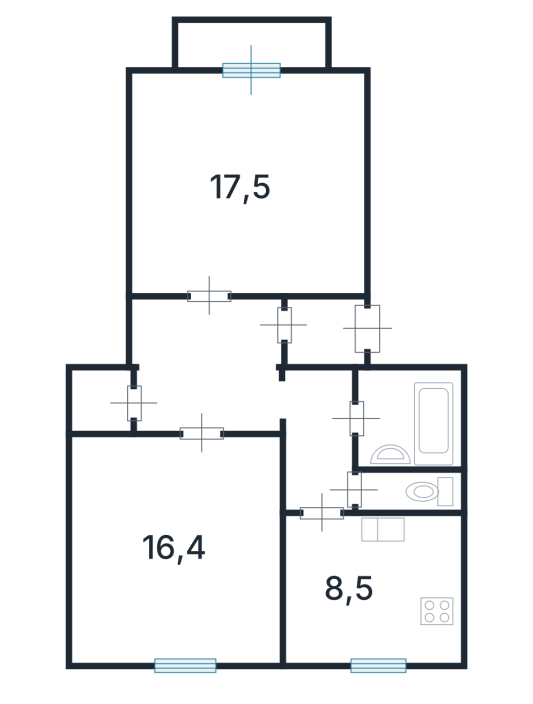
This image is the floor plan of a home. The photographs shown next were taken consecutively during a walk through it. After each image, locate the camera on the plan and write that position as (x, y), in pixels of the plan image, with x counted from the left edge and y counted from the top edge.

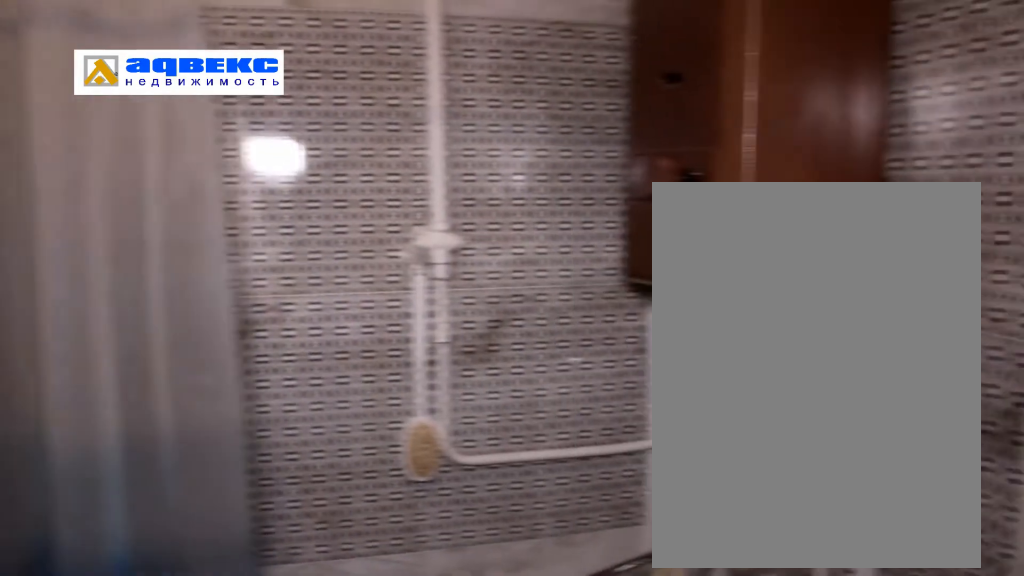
(440, 456)
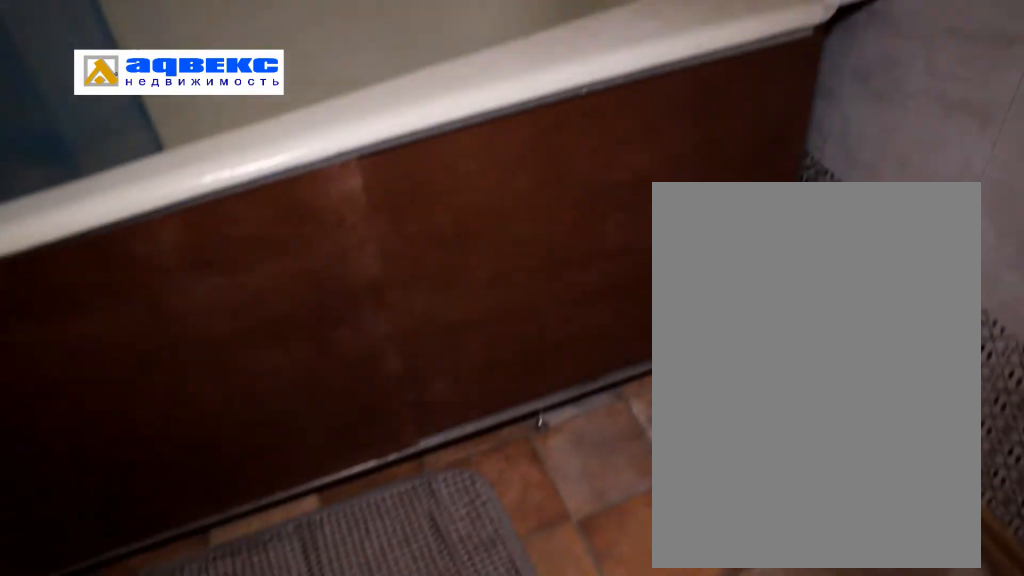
(440, 456)
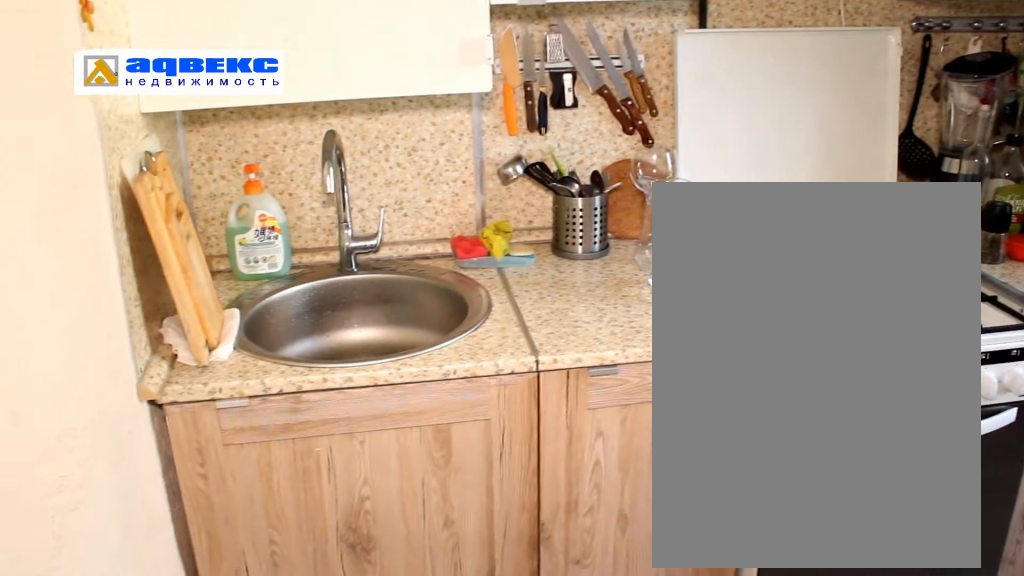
(300, 631)
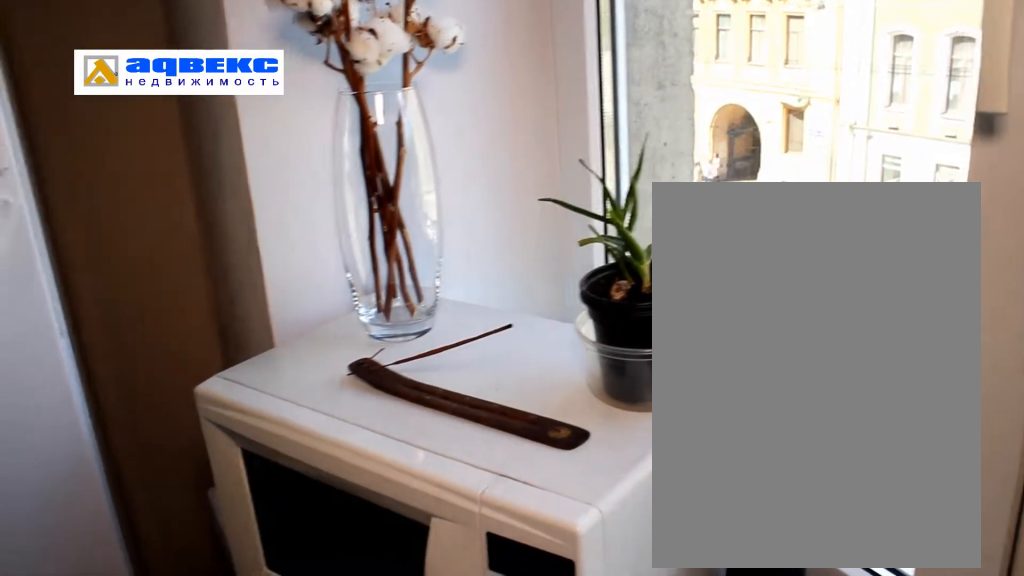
(299, 631)
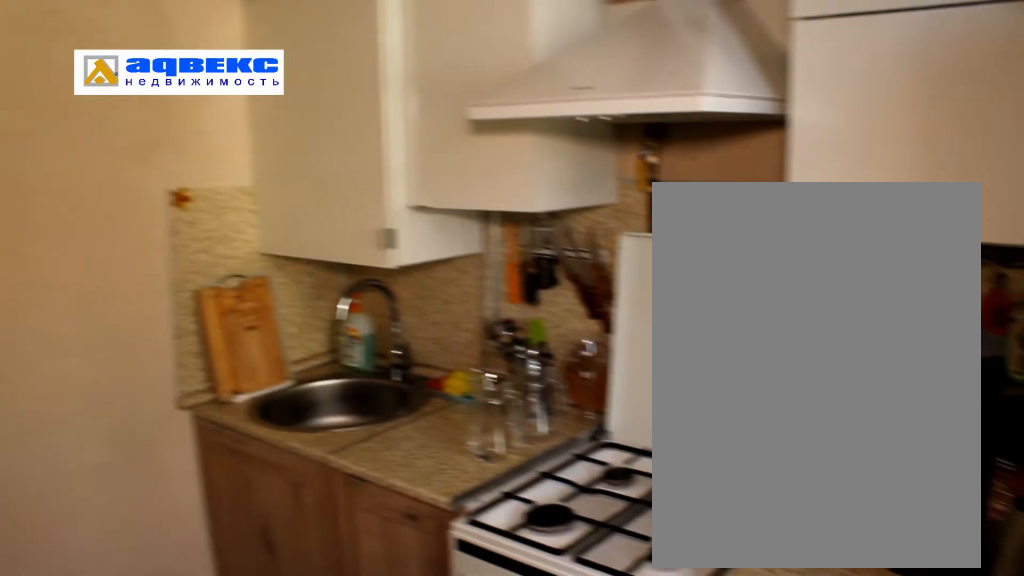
(299, 630)
